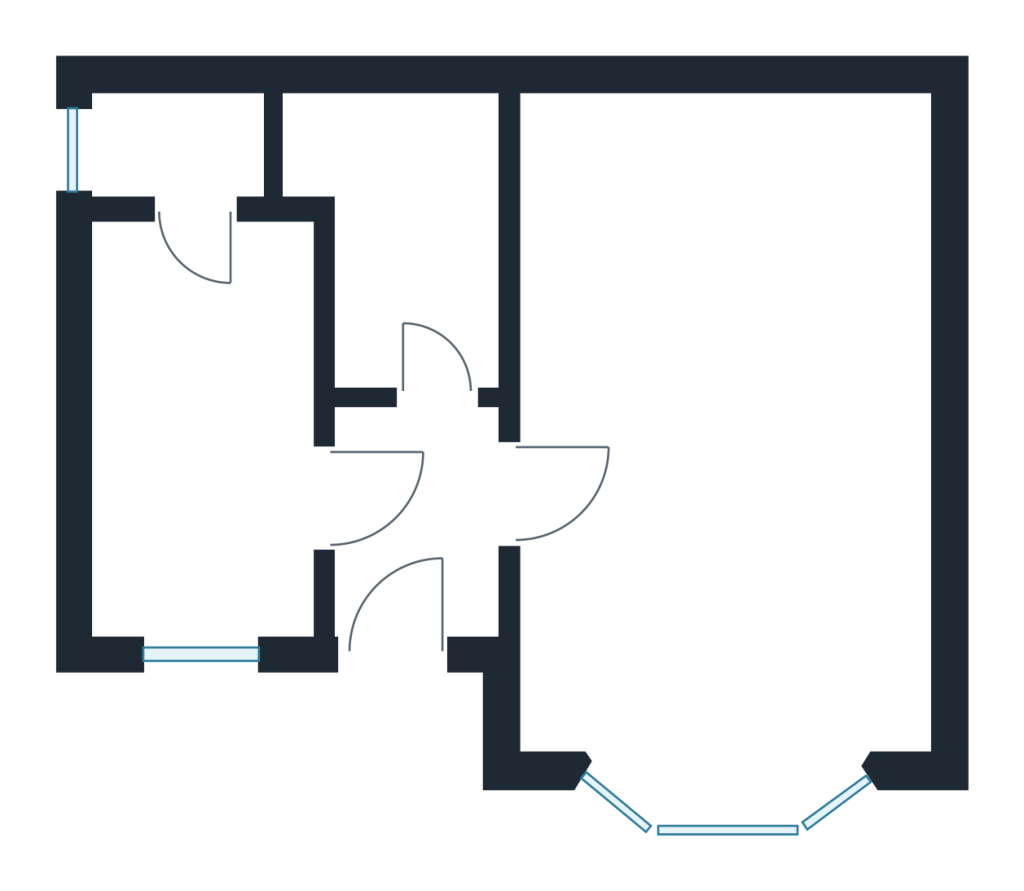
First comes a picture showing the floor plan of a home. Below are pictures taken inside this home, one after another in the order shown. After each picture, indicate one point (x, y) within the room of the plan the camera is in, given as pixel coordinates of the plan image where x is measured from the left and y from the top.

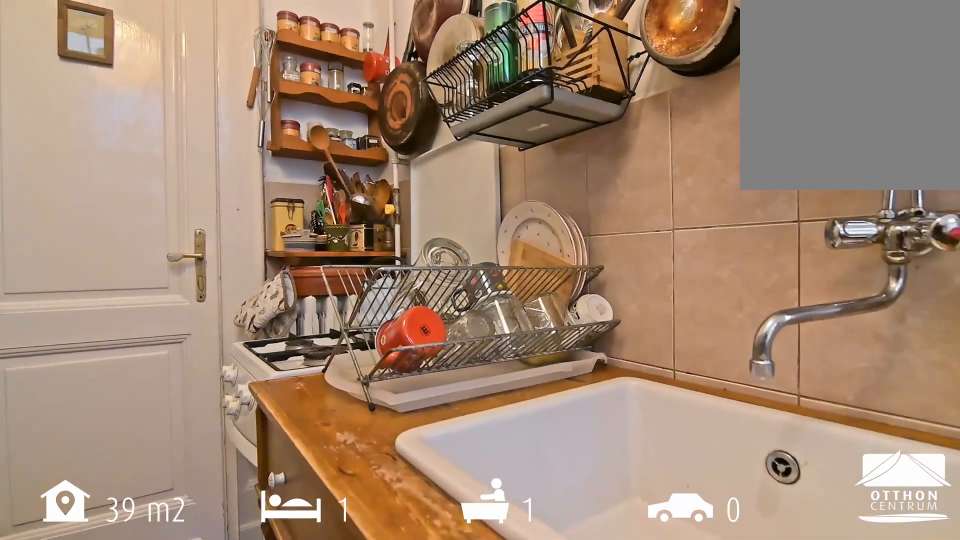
(199, 451)
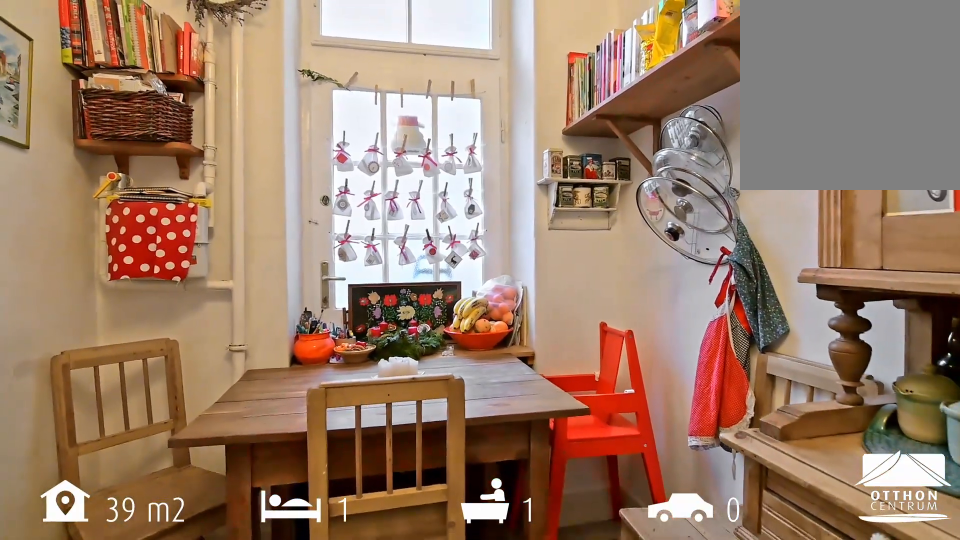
(199, 451)
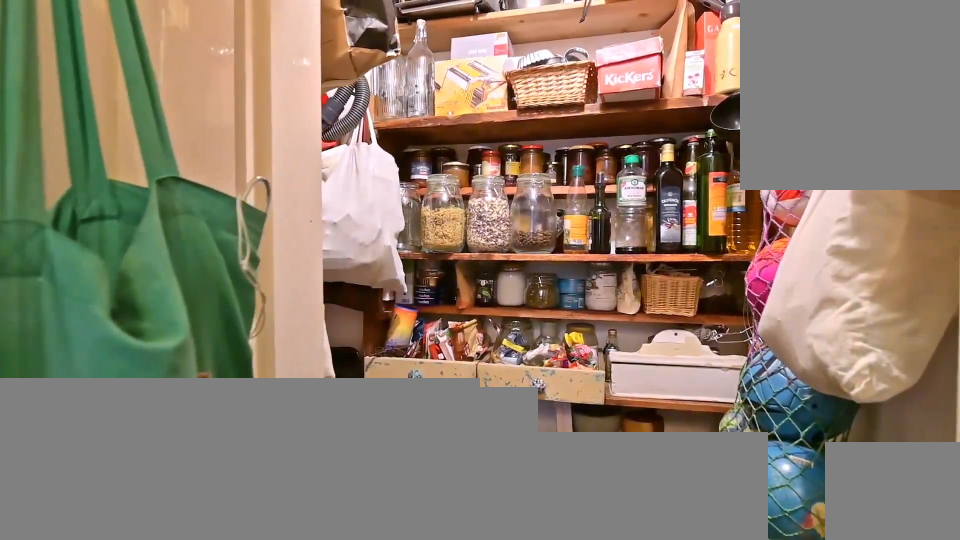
(178, 148)
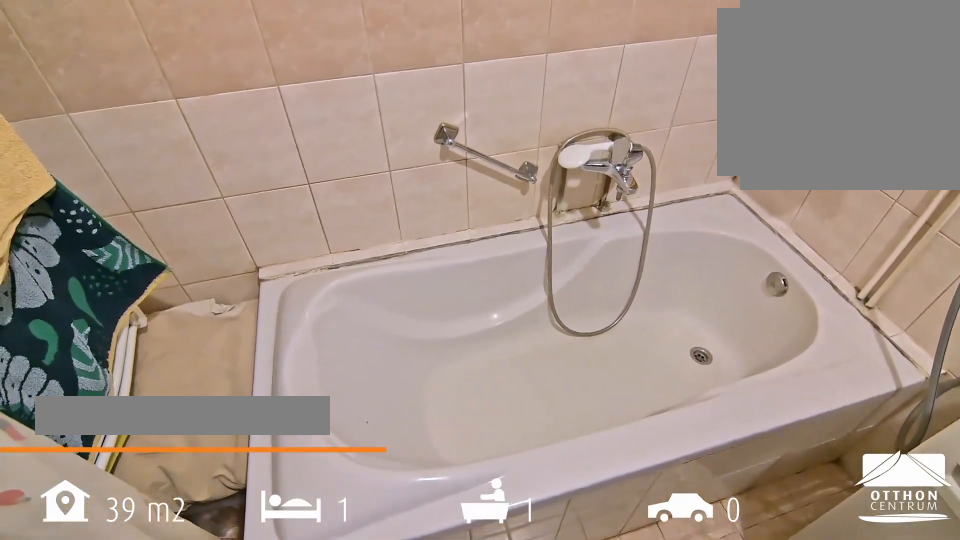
(408, 227)
